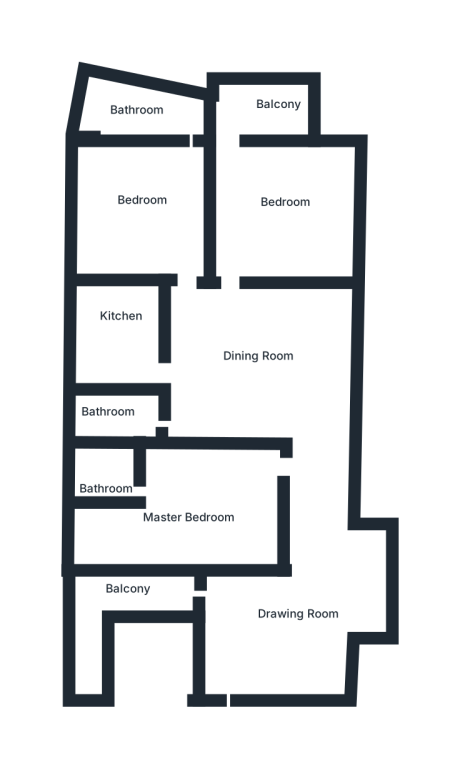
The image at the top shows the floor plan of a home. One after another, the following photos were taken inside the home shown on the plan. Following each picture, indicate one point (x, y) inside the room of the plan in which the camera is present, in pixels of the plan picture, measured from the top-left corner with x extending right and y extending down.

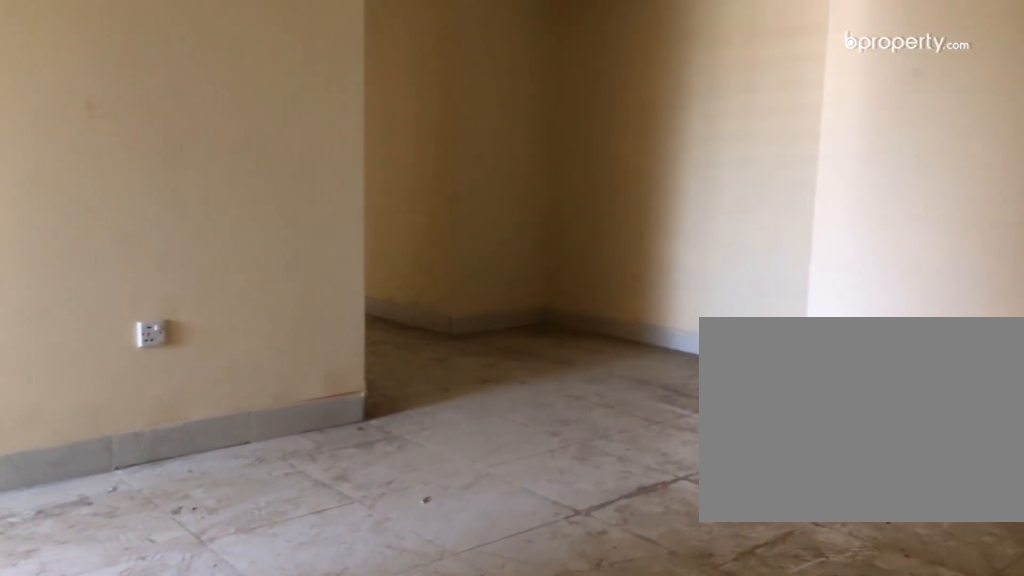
(287, 633)
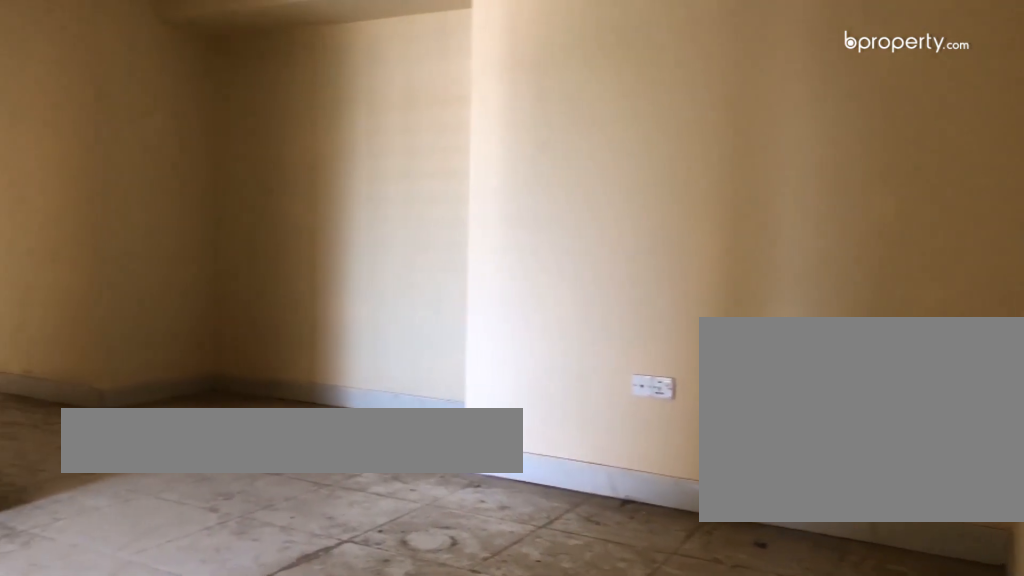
(287, 633)
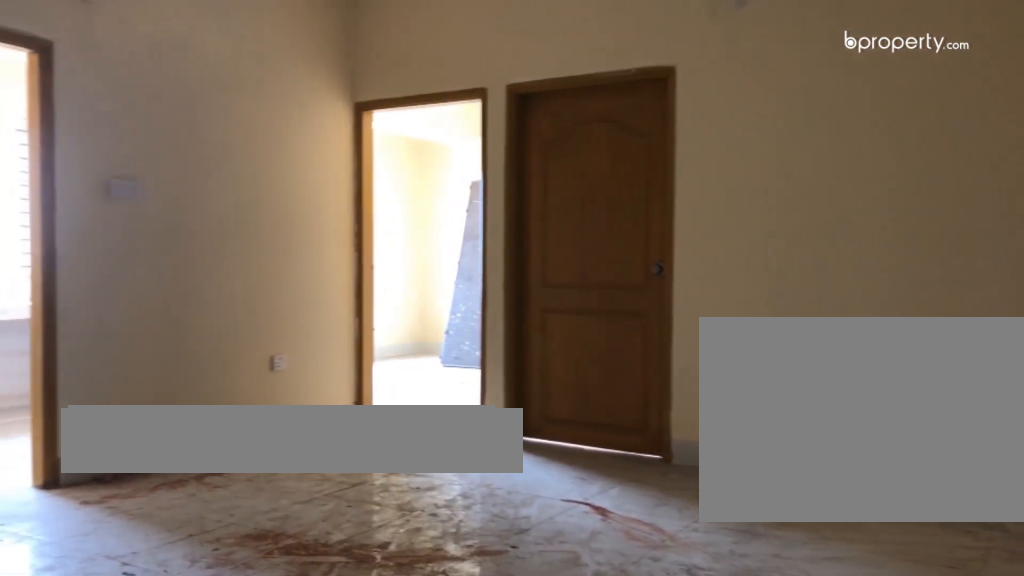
(275, 363)
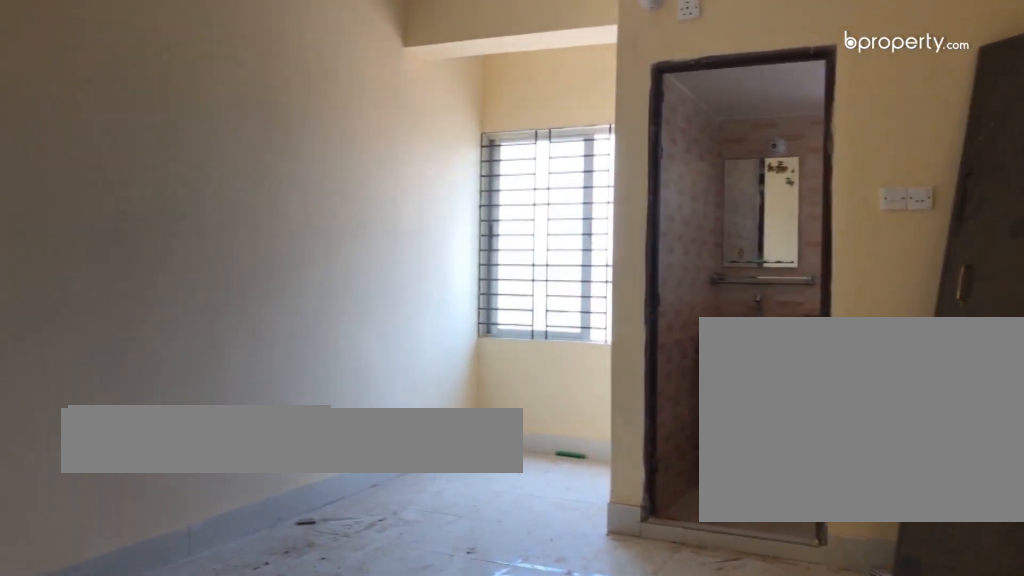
(203, 504)
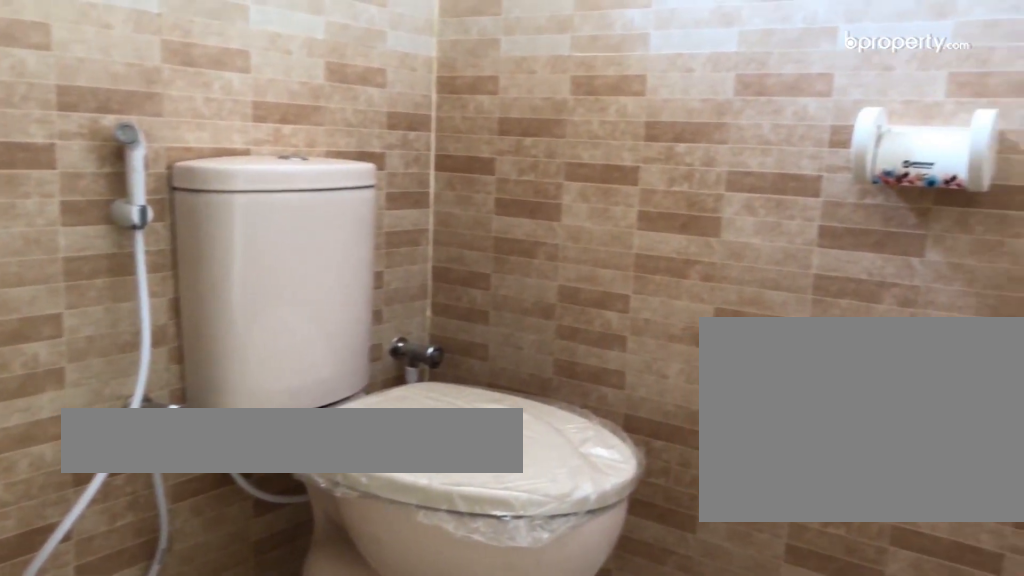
(110, 472)
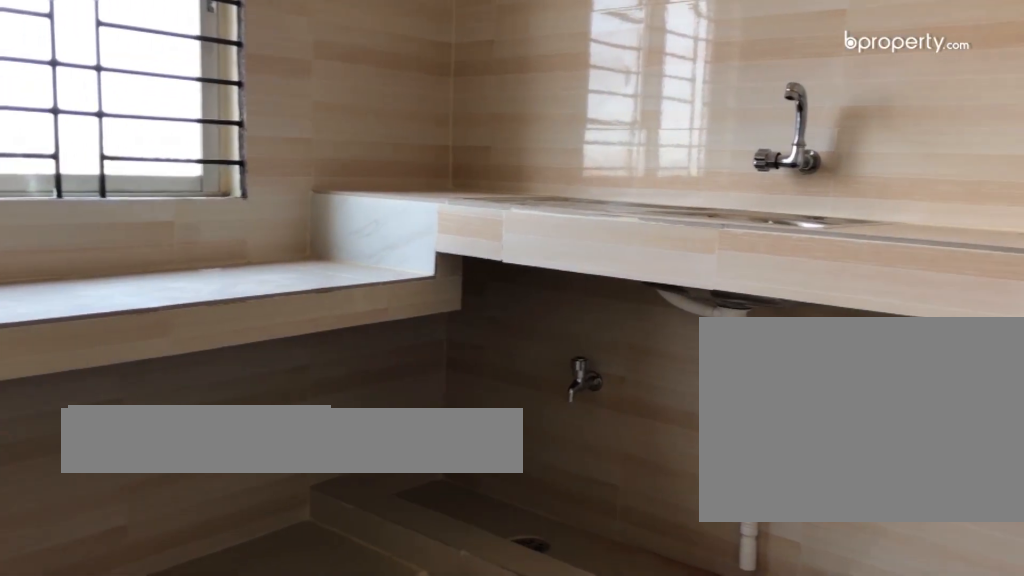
(126, 337)
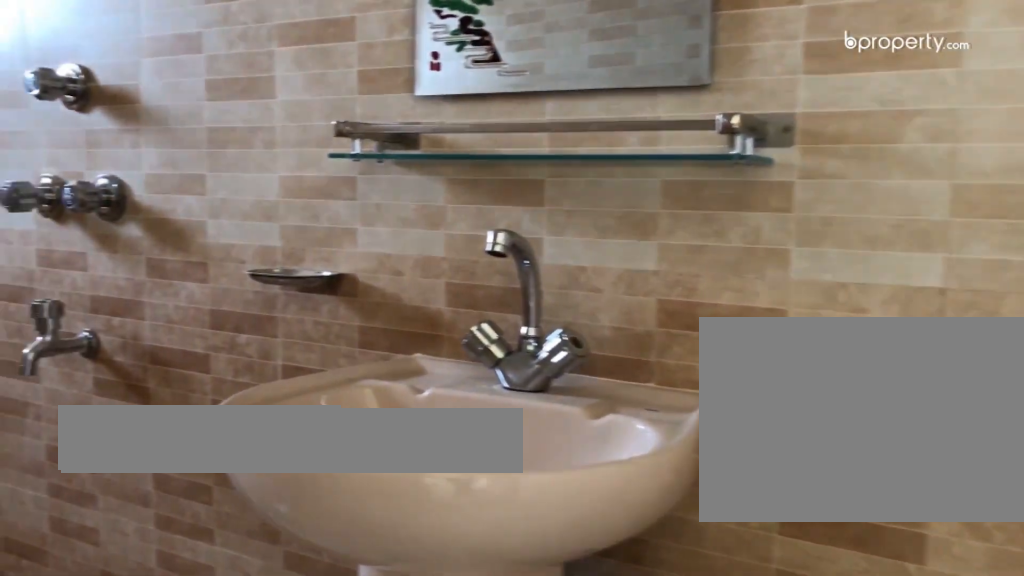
(148, 116)
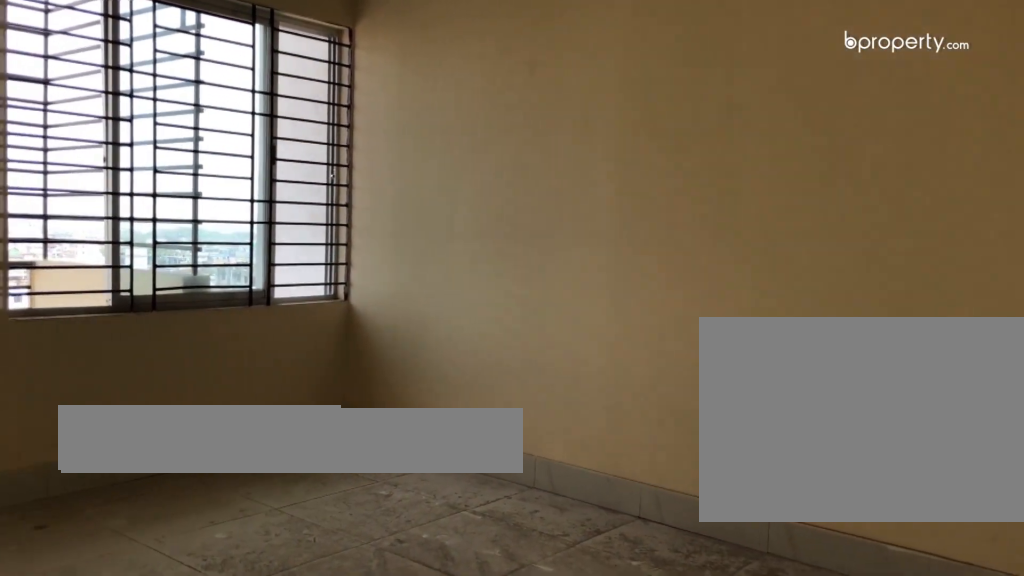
(273, 223)
